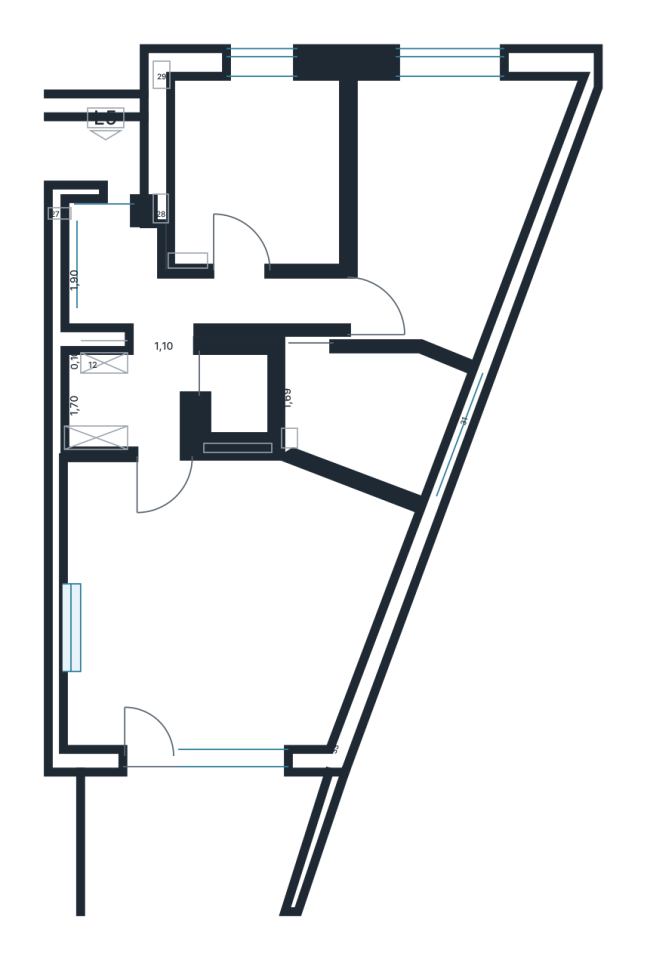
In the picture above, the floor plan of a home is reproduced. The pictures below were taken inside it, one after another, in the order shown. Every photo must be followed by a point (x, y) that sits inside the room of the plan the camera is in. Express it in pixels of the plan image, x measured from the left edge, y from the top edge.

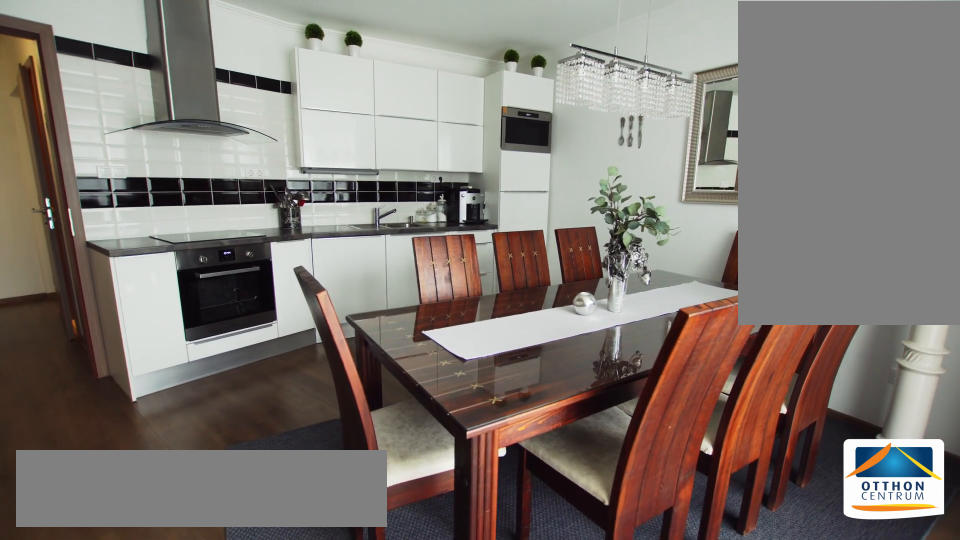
(225, 605)
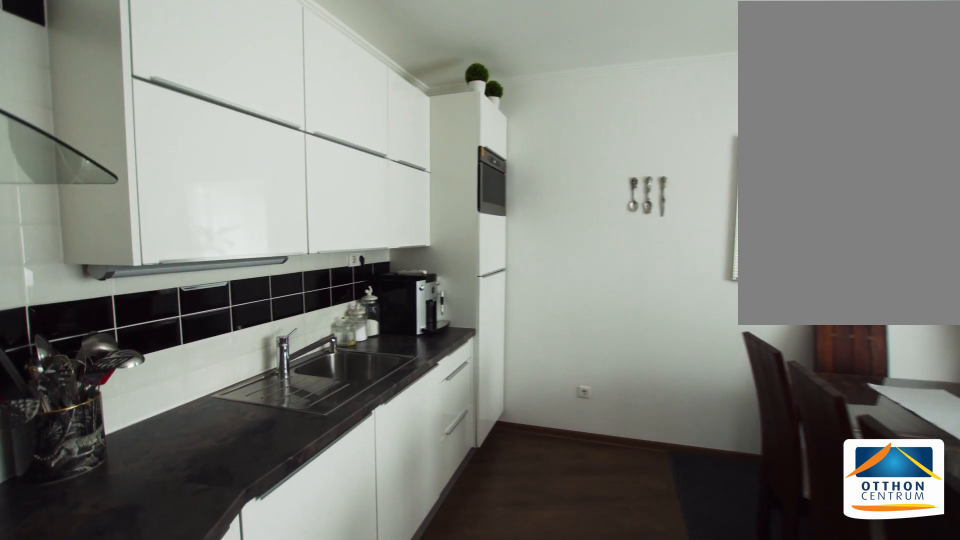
(225, 605)
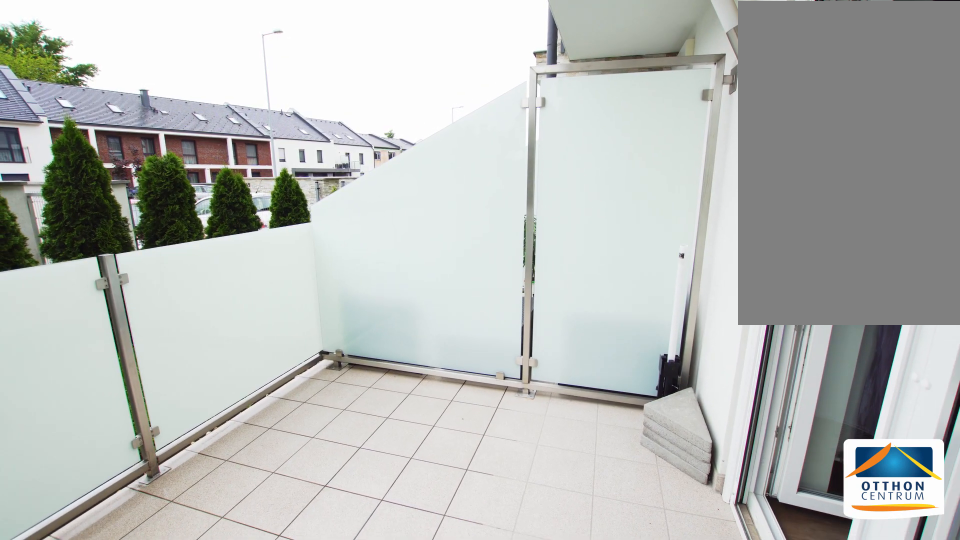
(225, 845)
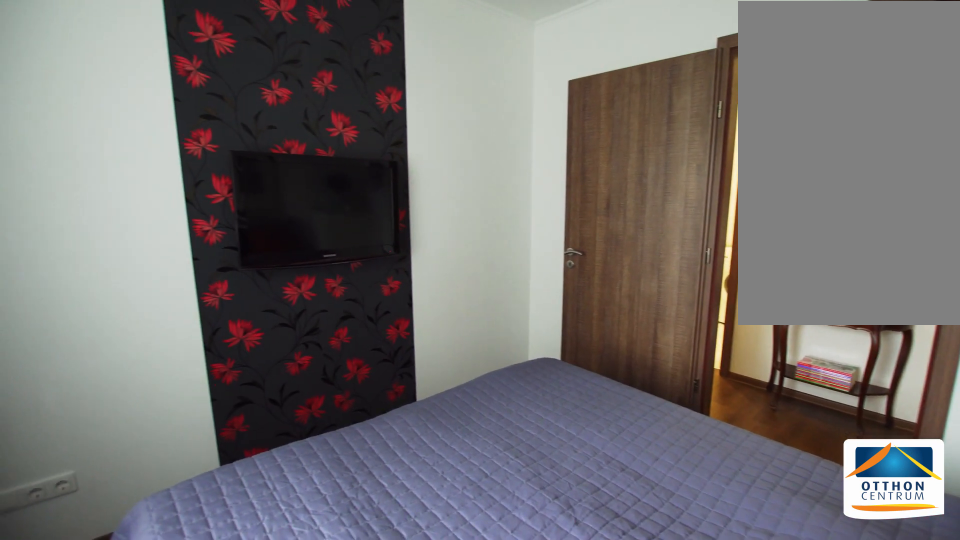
(255, 177)
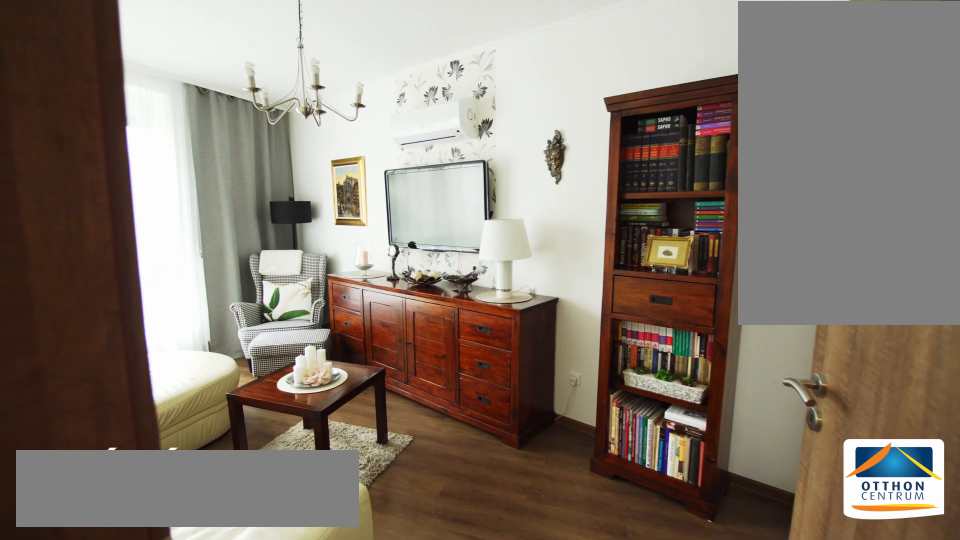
(364, 208)
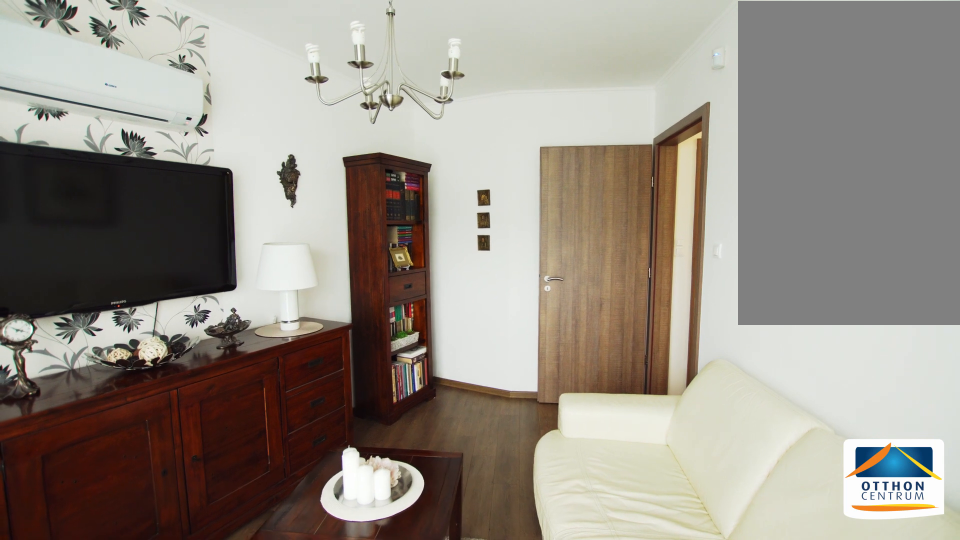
(364, 208)
